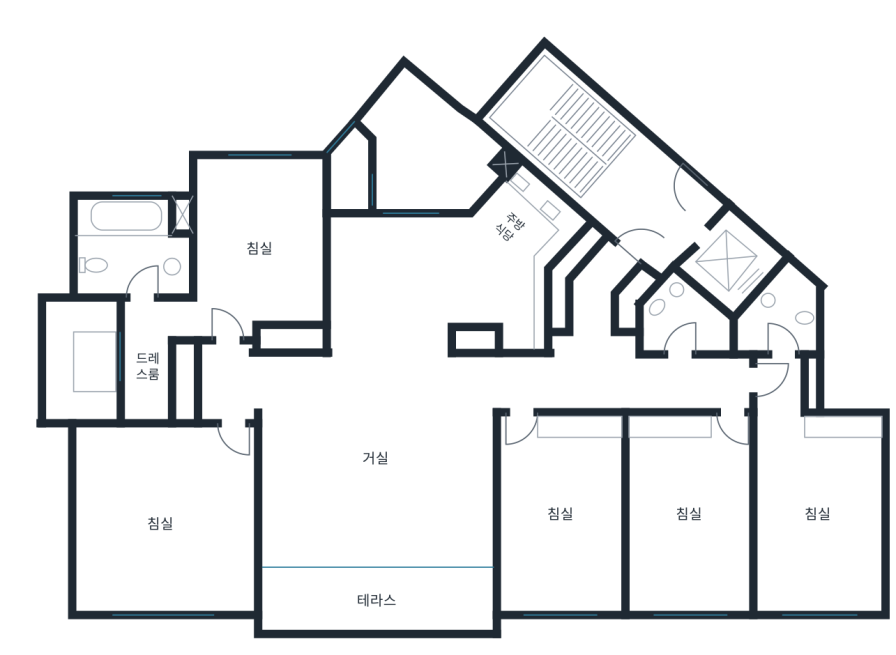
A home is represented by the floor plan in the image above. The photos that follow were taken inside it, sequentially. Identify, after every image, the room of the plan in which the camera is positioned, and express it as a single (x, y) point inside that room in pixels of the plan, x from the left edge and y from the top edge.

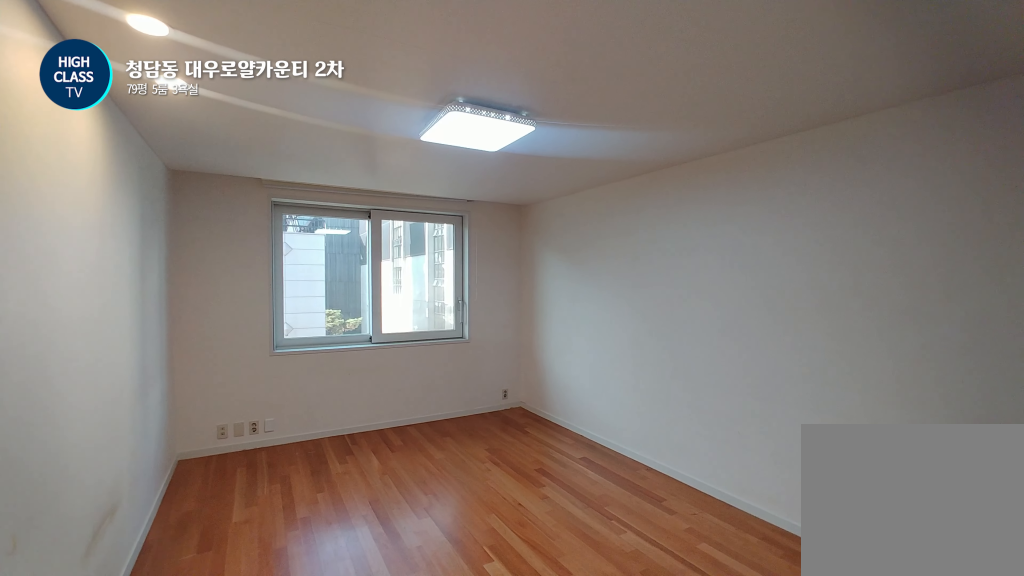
(693, 515)
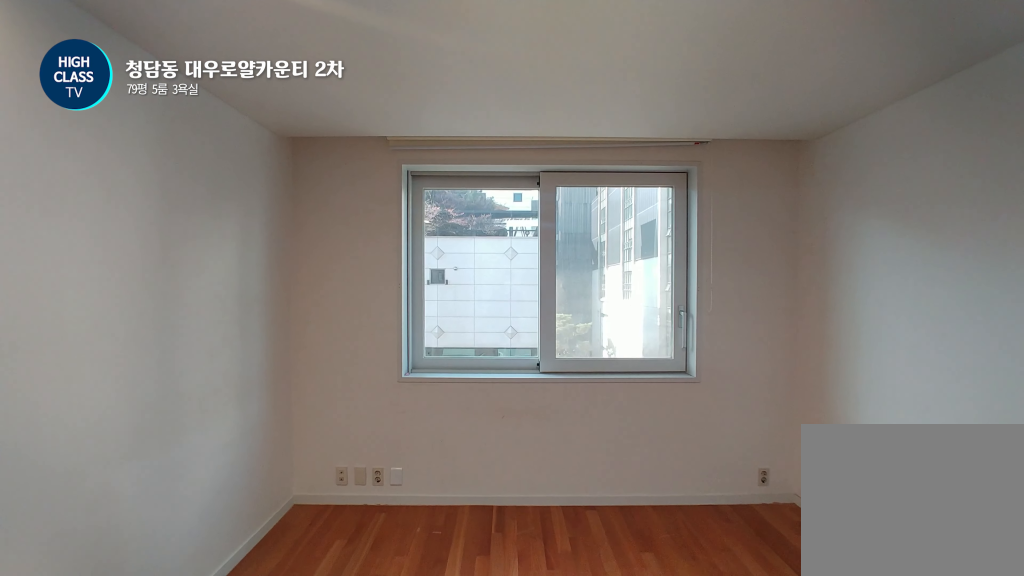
(693, 515)
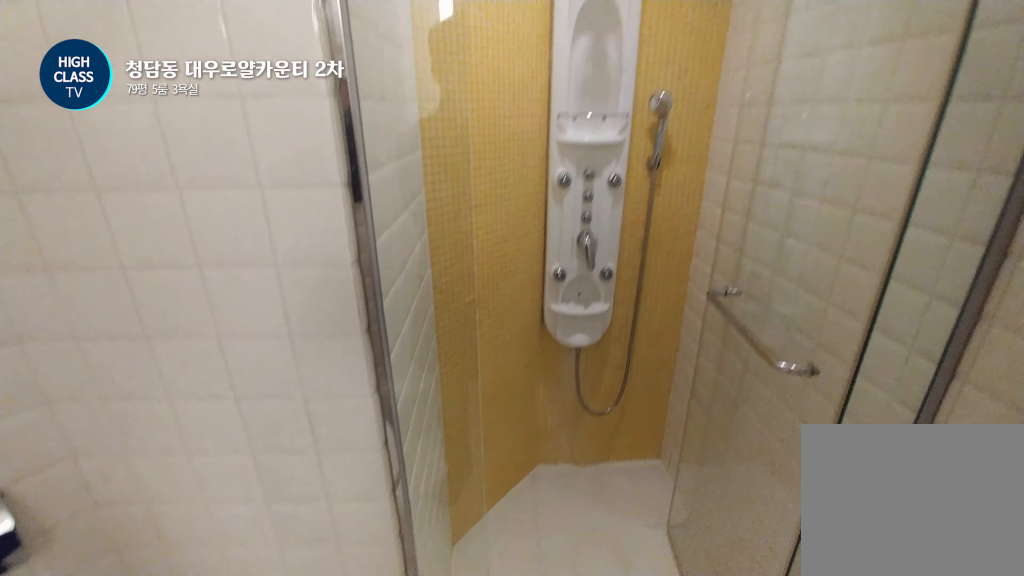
(682, 320)
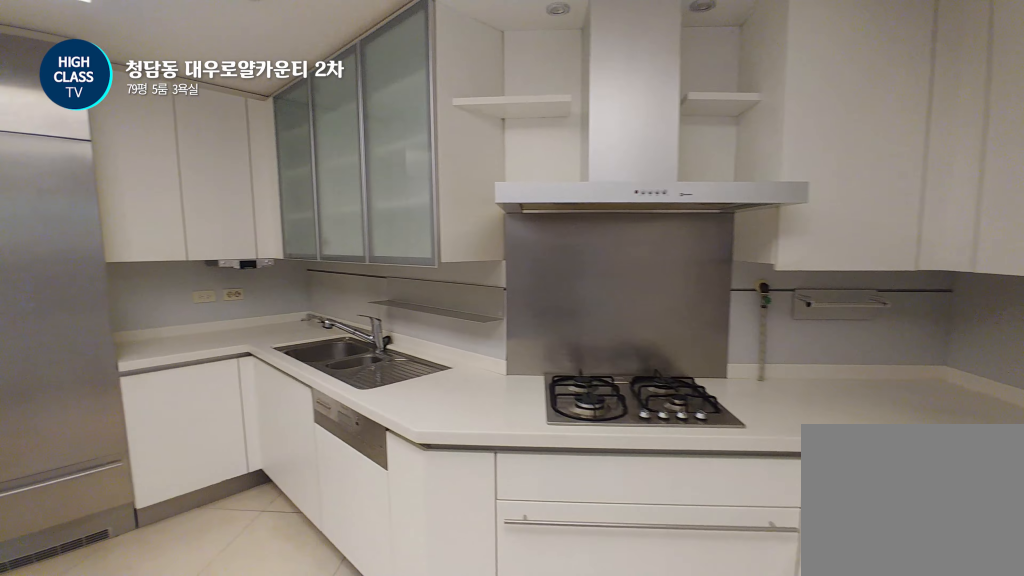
(449, 274)
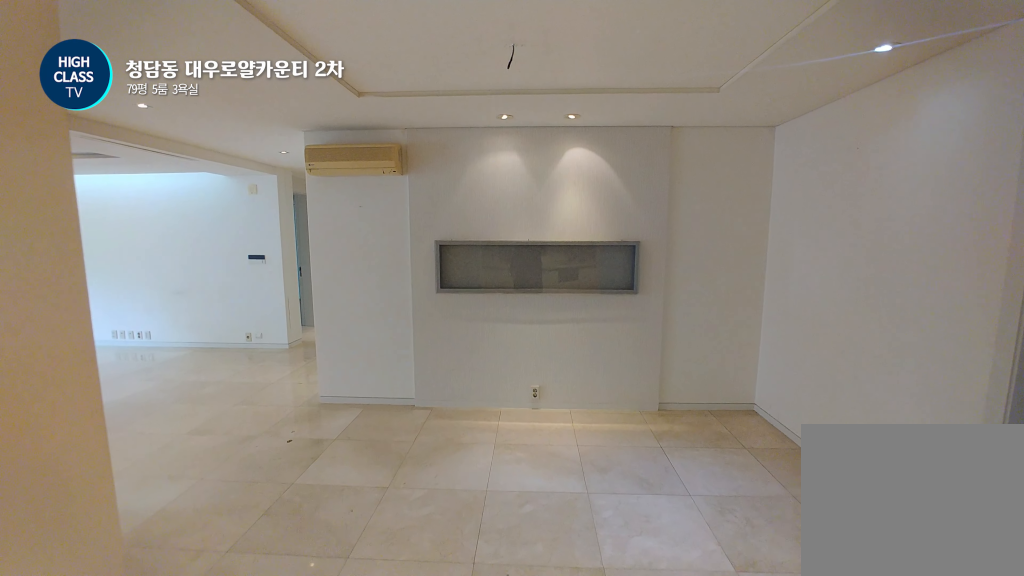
(449, 274)
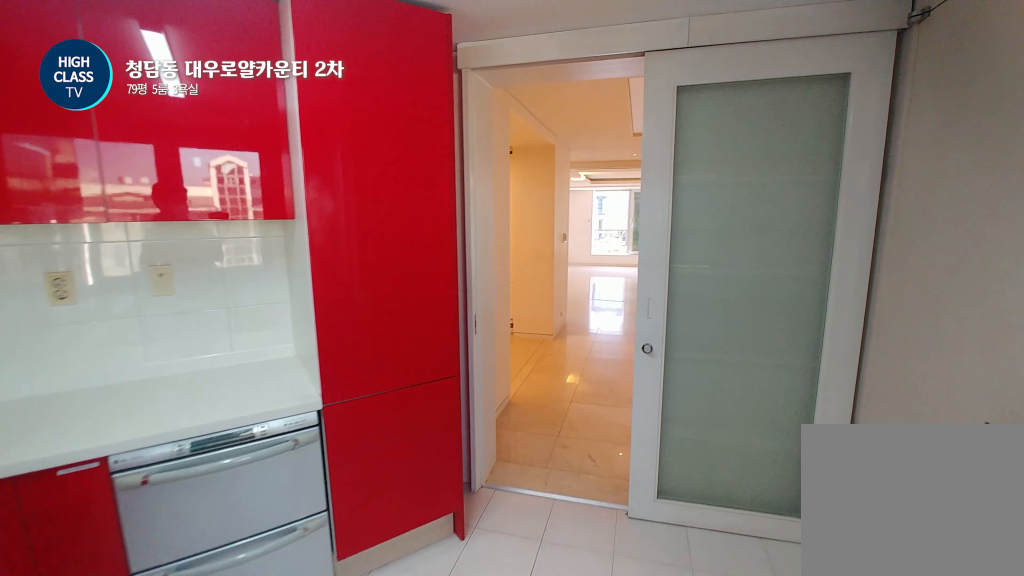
(431, 151)
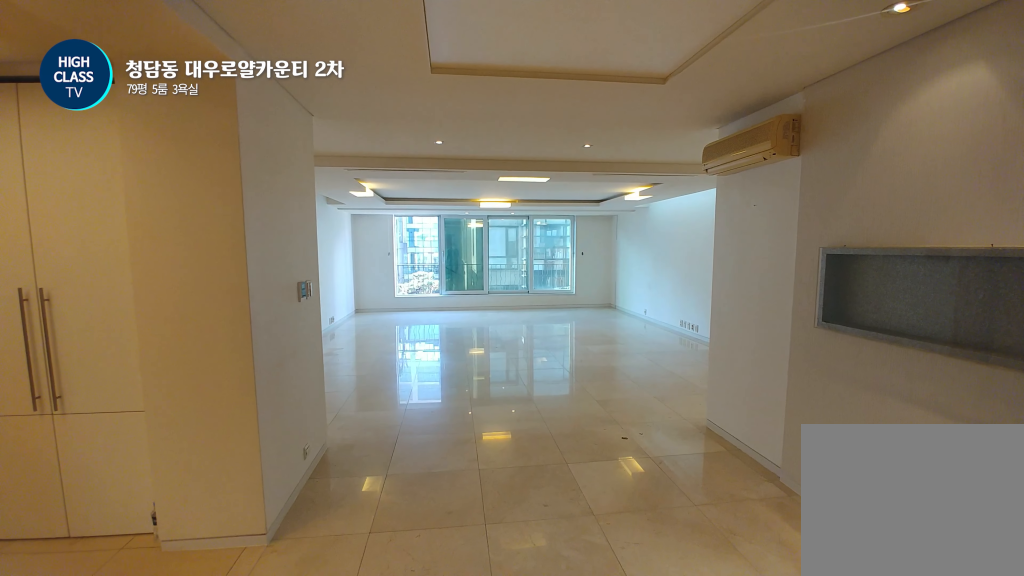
(436, 368)
